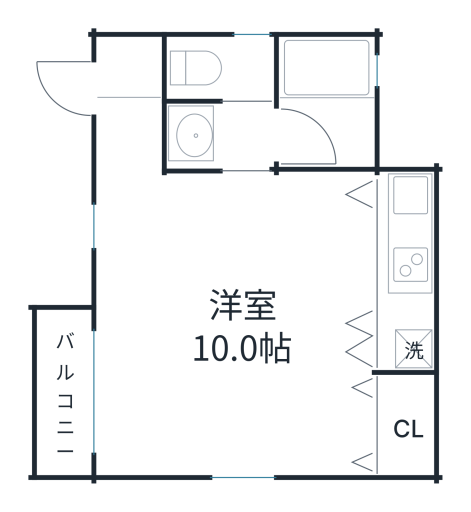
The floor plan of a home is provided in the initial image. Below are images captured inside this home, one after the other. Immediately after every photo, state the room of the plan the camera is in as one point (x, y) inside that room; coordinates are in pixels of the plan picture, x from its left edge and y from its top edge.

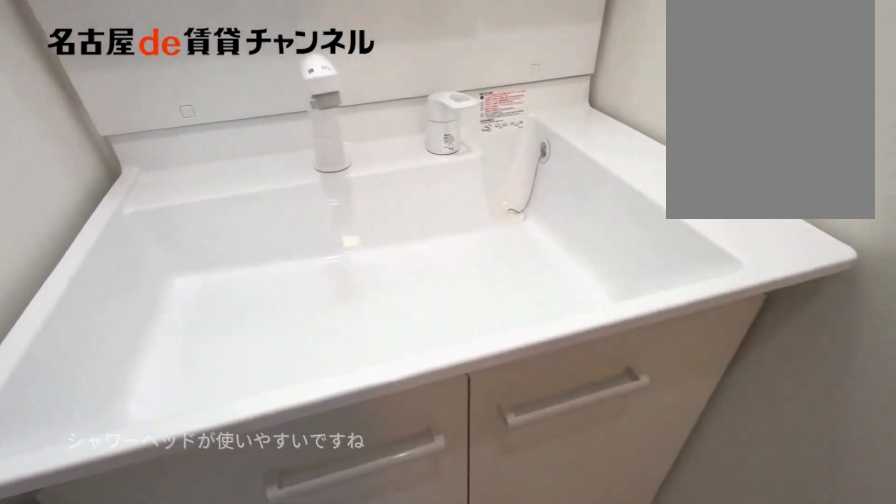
(219, 138)
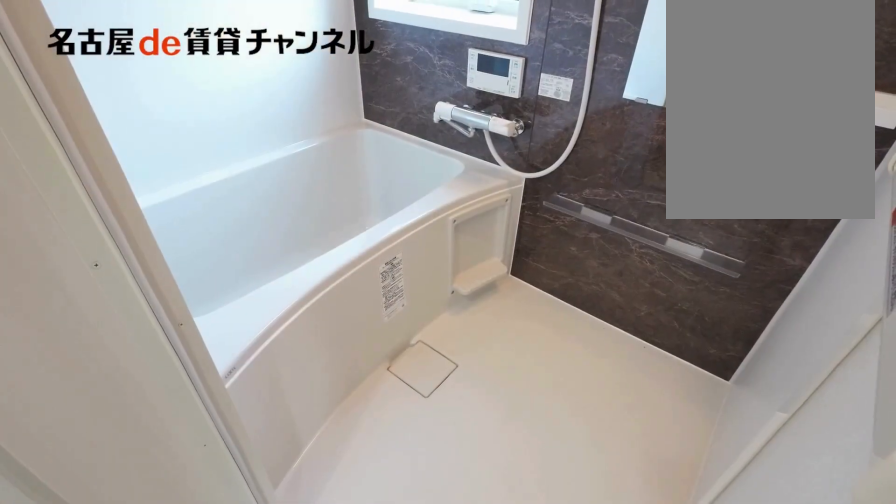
(326, 101)
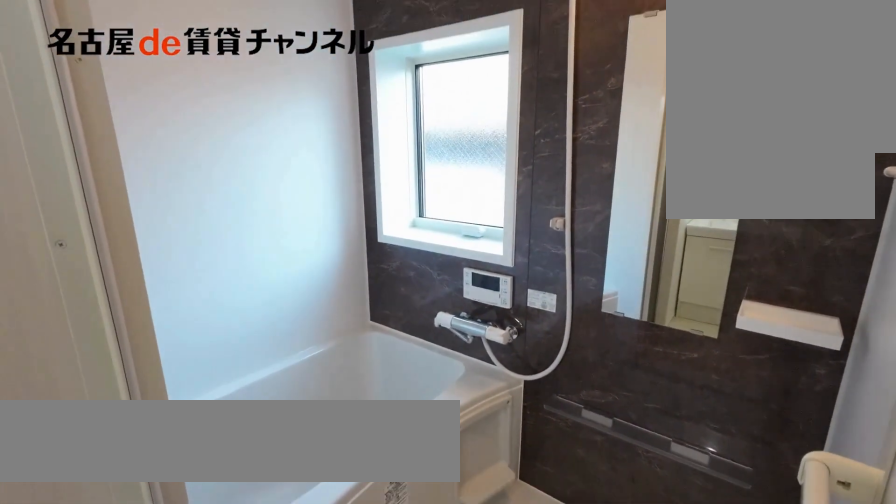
(326, 101)
